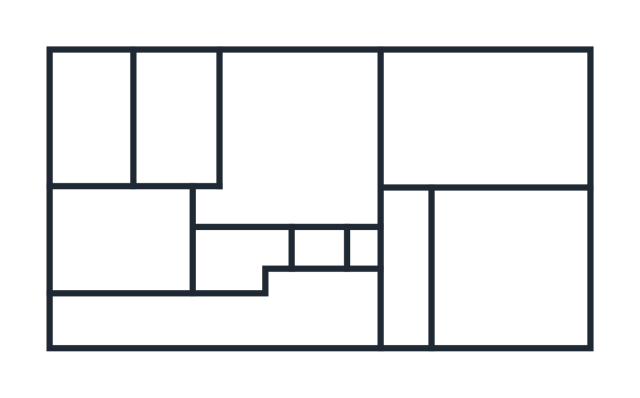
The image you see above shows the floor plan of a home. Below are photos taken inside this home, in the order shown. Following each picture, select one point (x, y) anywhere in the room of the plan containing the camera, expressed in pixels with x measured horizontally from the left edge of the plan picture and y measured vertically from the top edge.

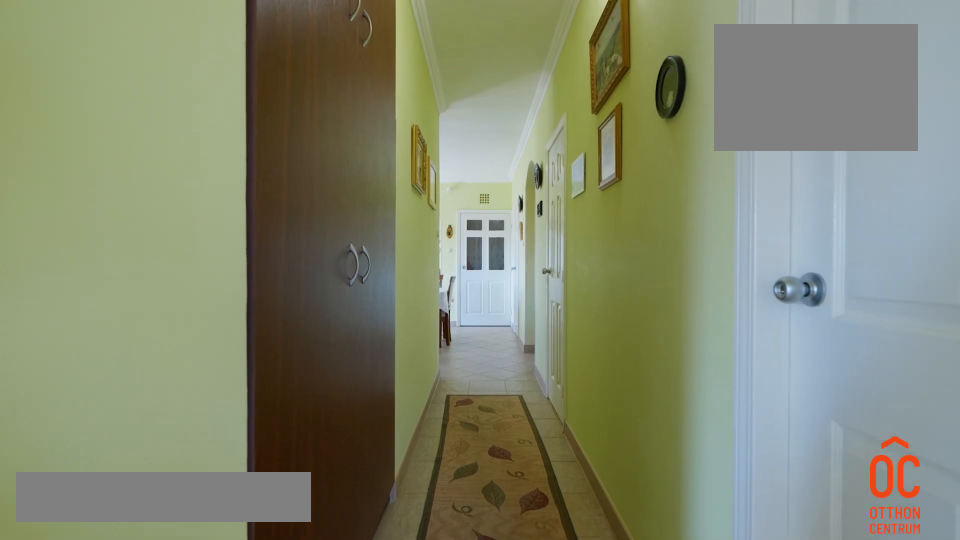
(245, 198)
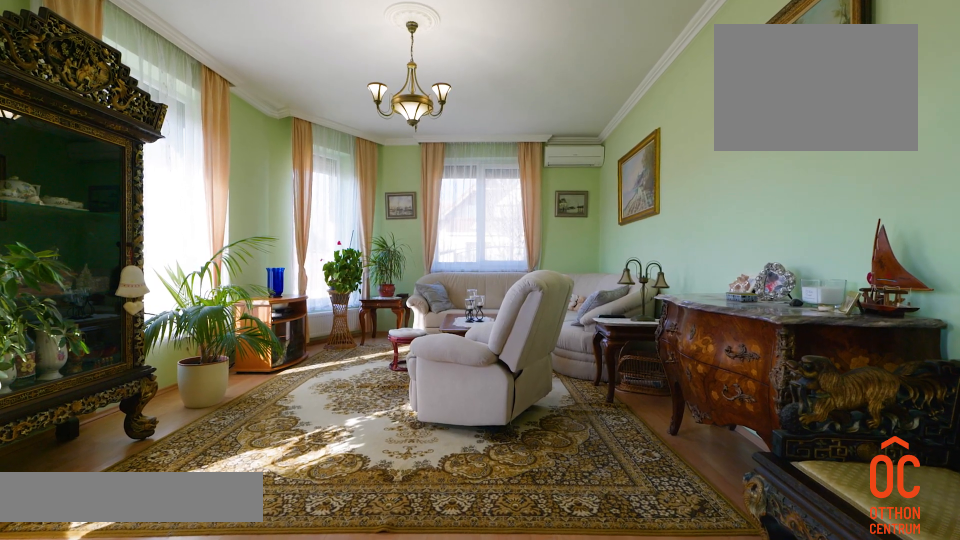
(502, 131)
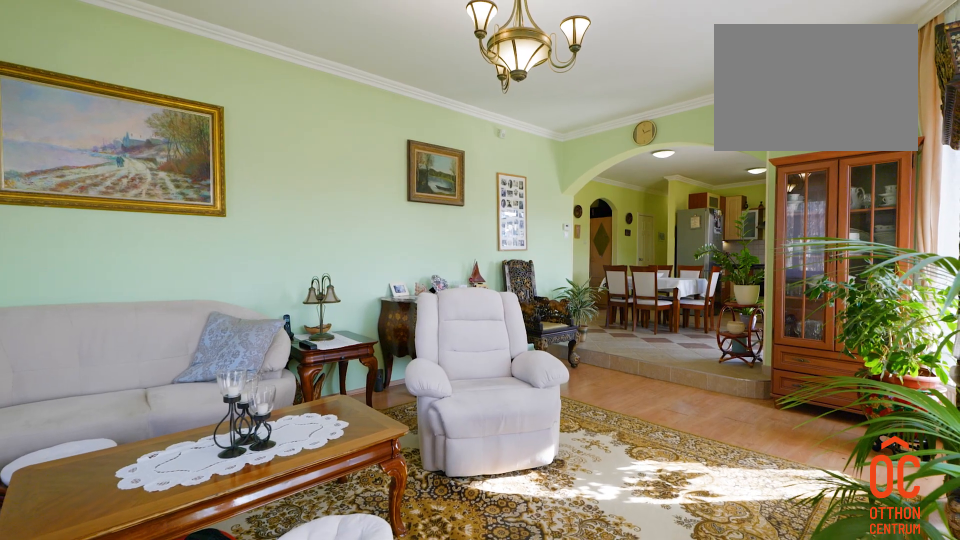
(501, 131)
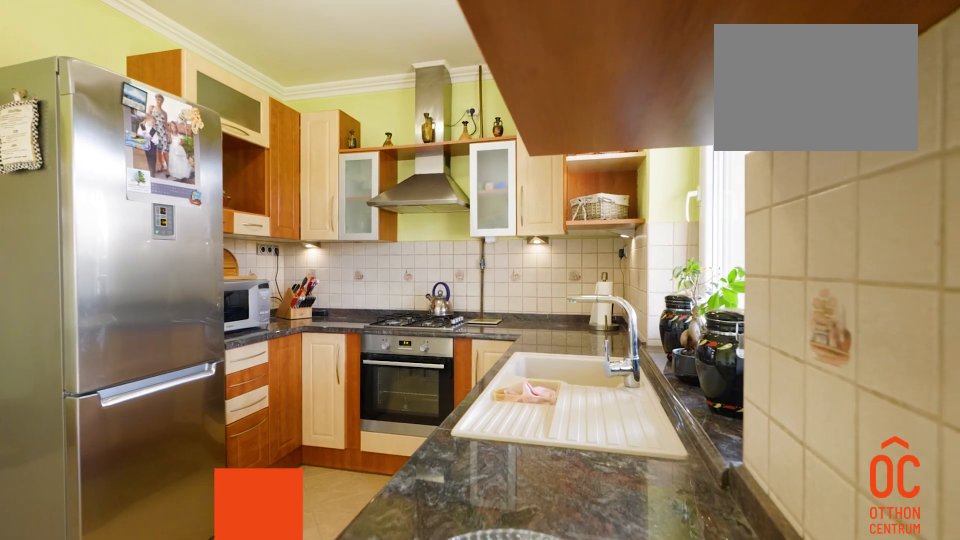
(270, 131)
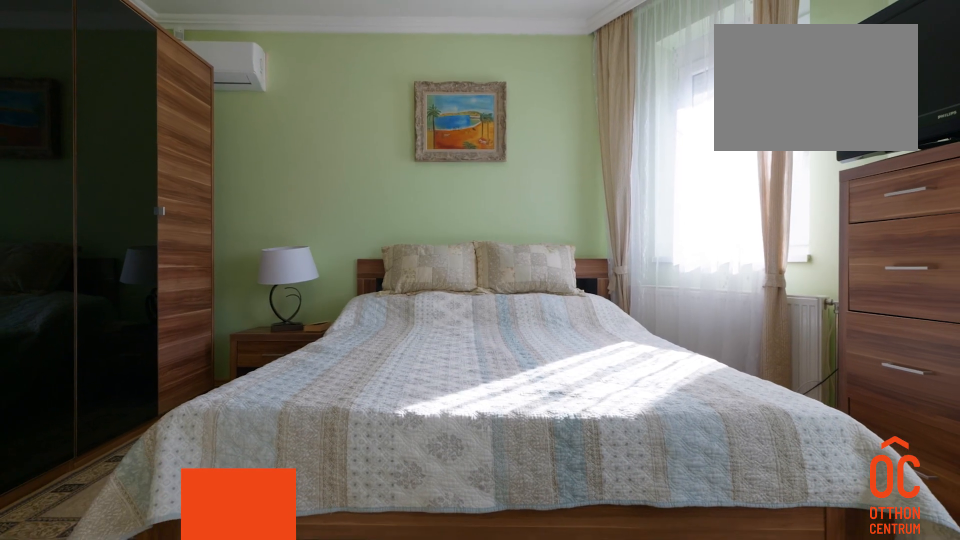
(146, 131)
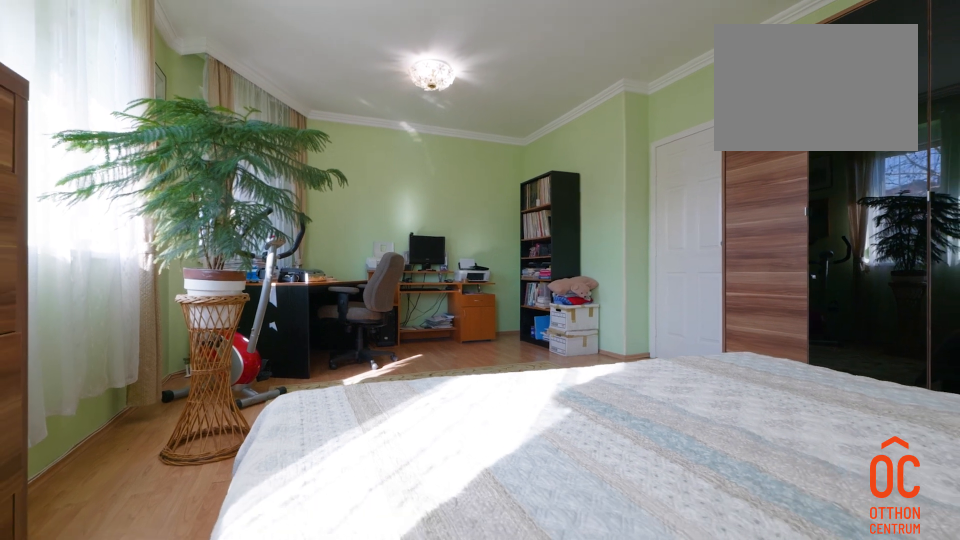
(146, 131)
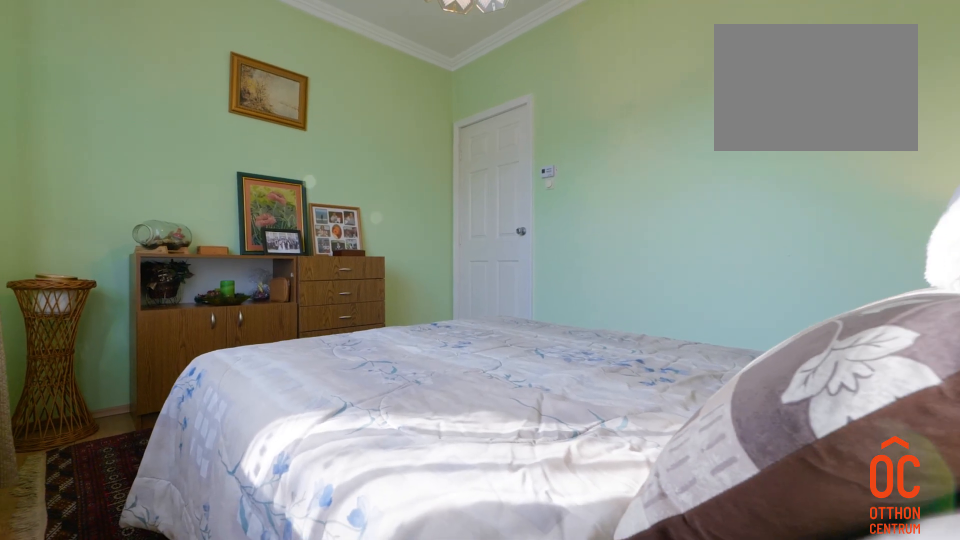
(119, 237)
